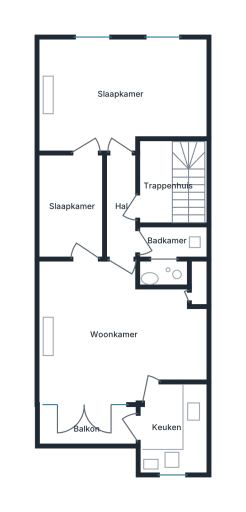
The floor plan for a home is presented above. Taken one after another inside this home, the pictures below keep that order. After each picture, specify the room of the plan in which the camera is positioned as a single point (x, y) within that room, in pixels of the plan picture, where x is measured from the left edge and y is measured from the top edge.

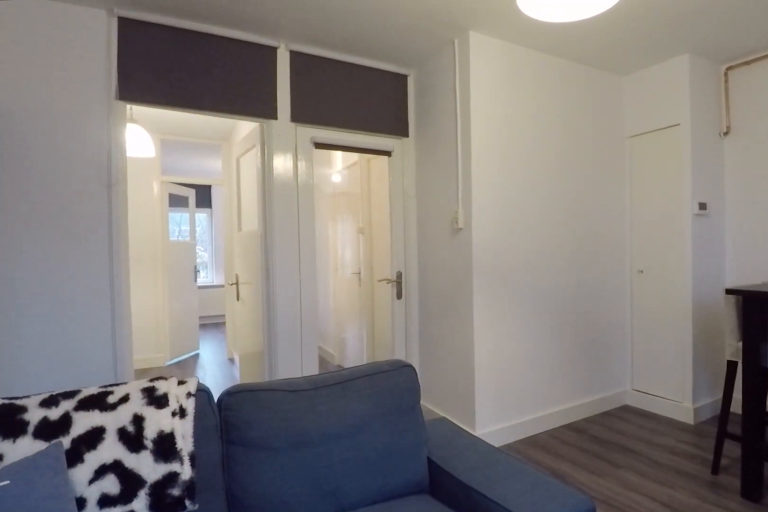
(115, 333)
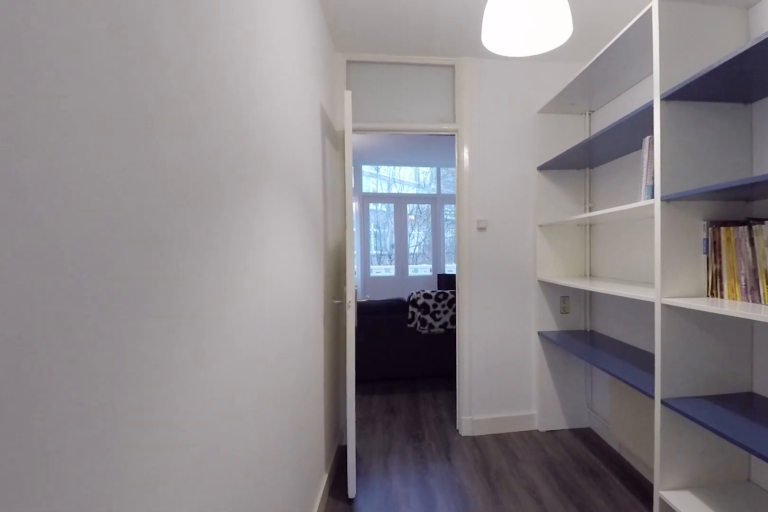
(72, 205)
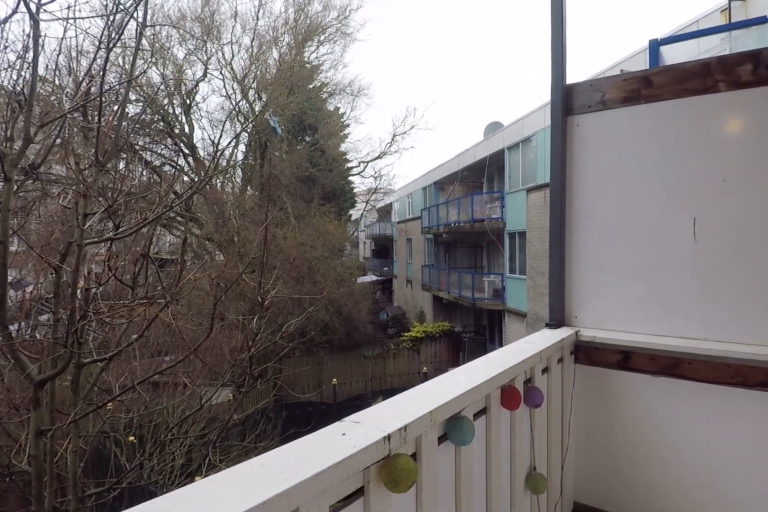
(86, 428)
